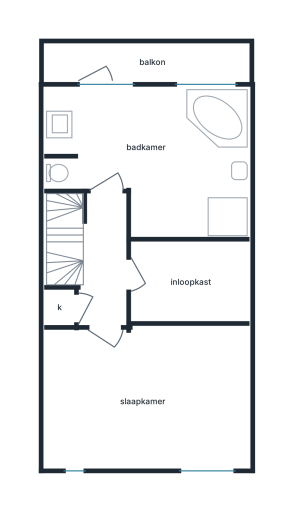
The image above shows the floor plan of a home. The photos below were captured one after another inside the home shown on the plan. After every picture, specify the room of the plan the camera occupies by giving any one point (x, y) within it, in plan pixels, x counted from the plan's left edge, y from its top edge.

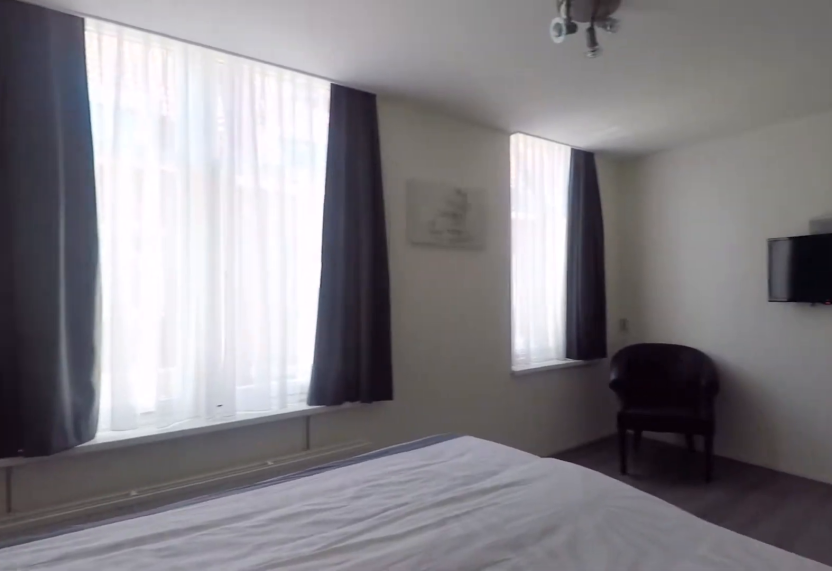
(147, 397)
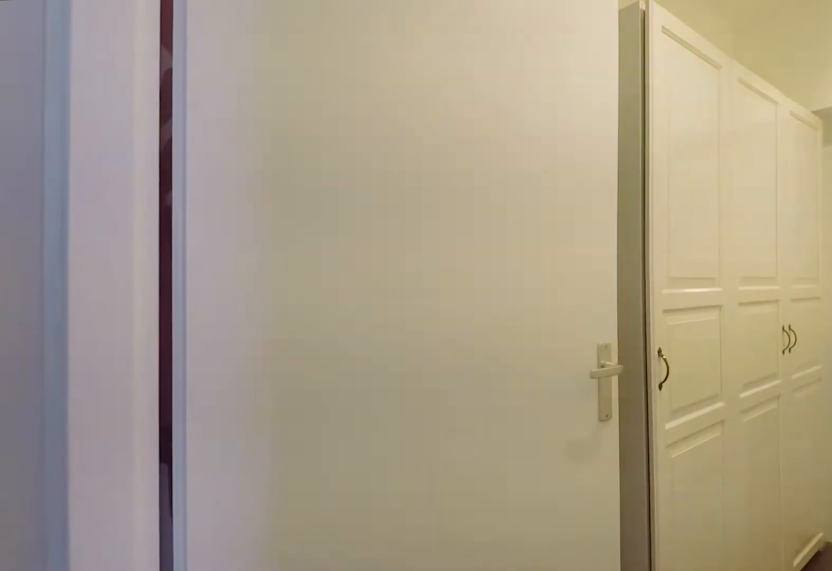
(104, 263)
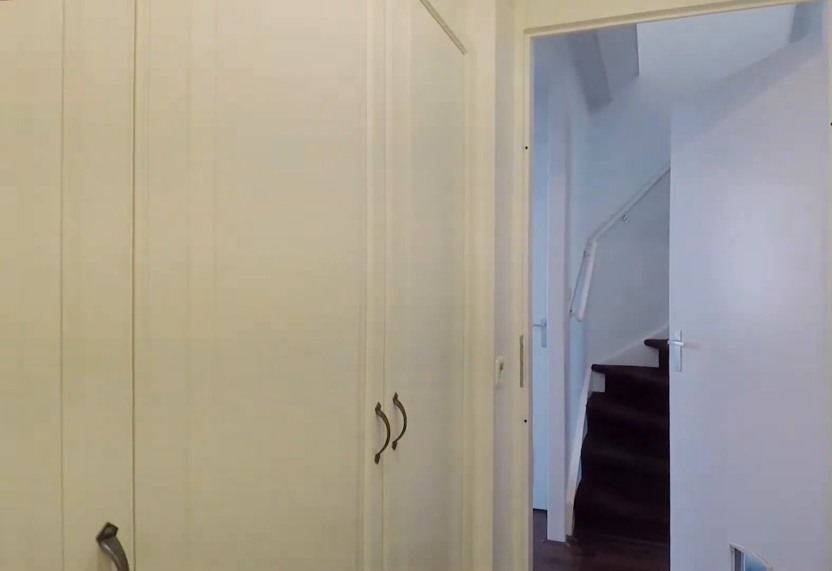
(188, 282)
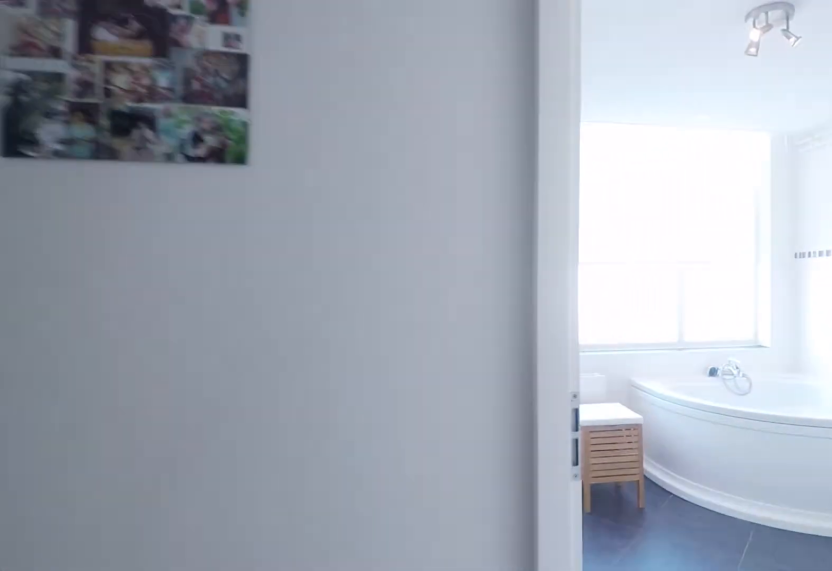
(104, 263)
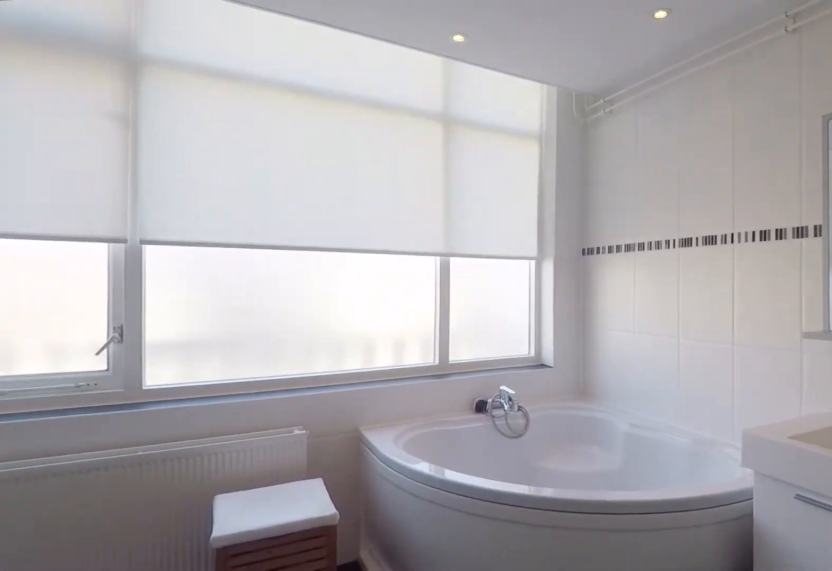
(156, 155)
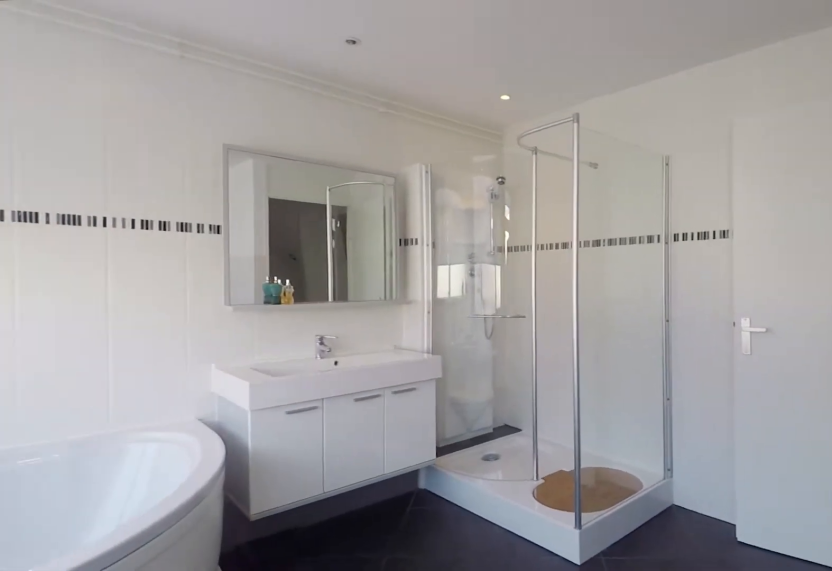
(156, 155)
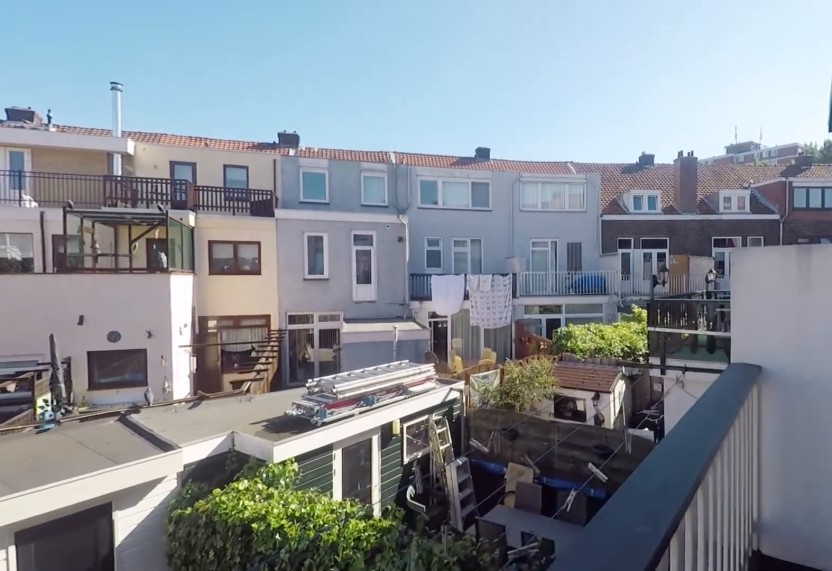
(146, 60)
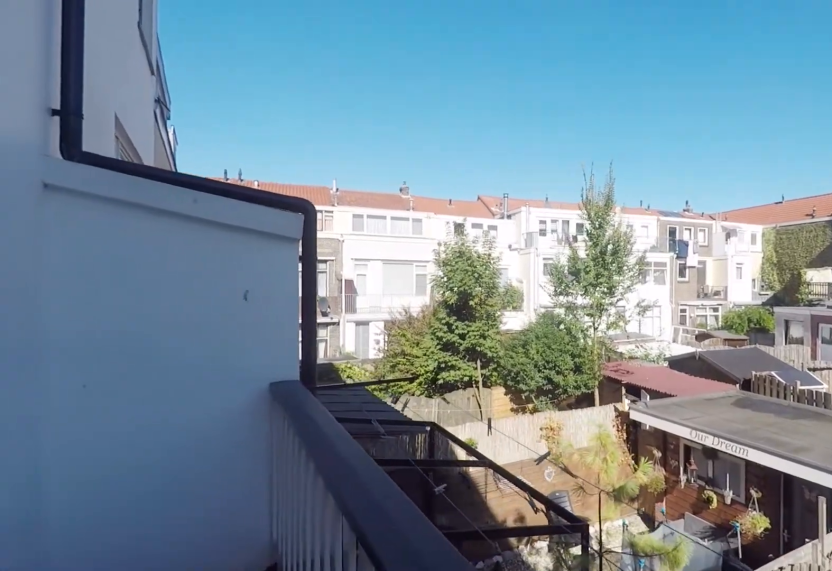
(146, 60)
